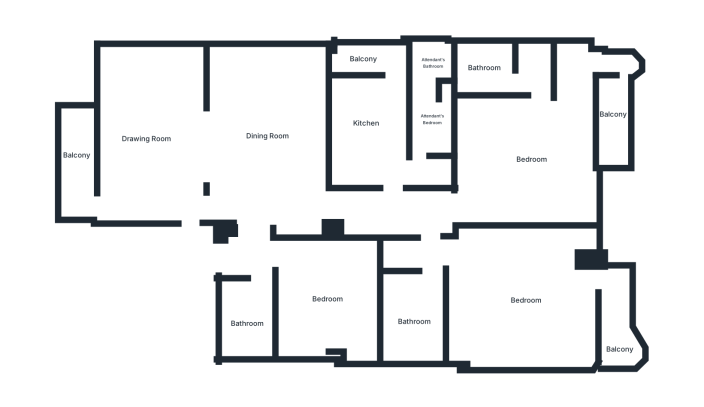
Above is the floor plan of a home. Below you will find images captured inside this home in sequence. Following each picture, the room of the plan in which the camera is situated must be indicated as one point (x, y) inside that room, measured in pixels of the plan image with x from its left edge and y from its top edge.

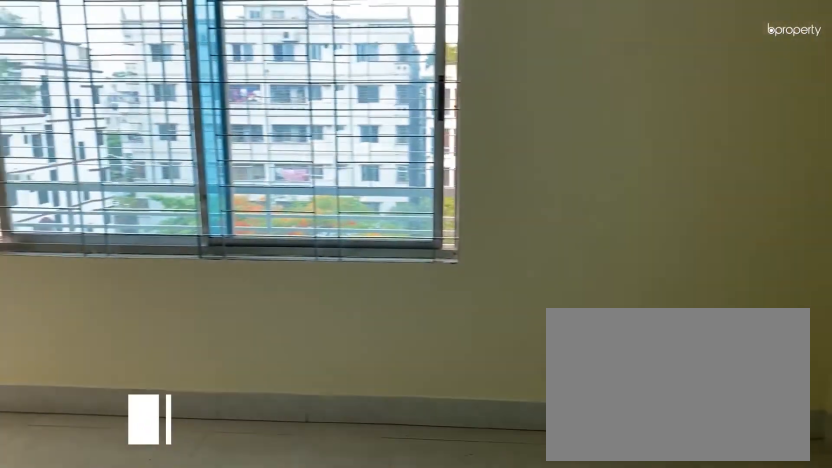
(155, 132)
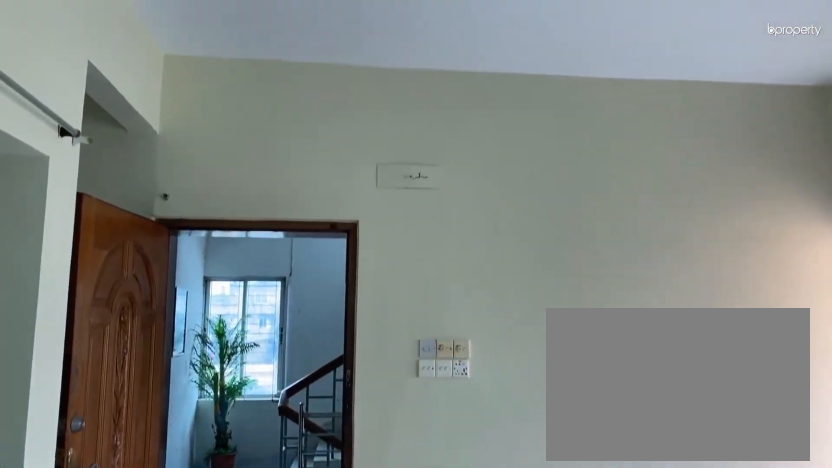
(155, 132)
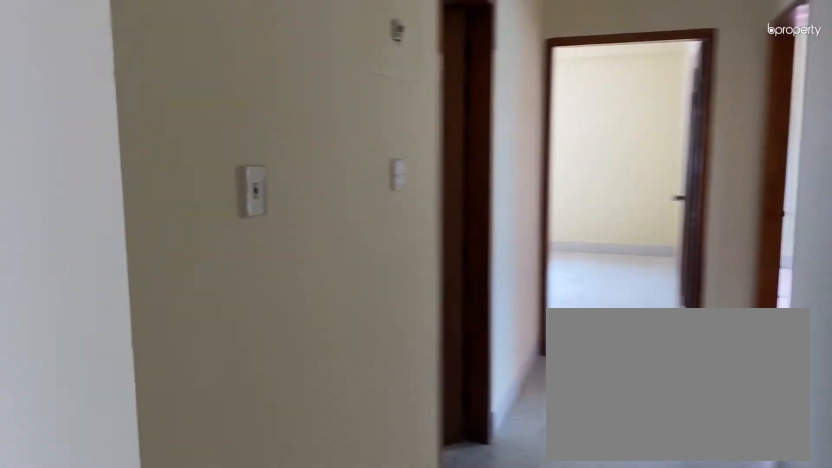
(270, 135)
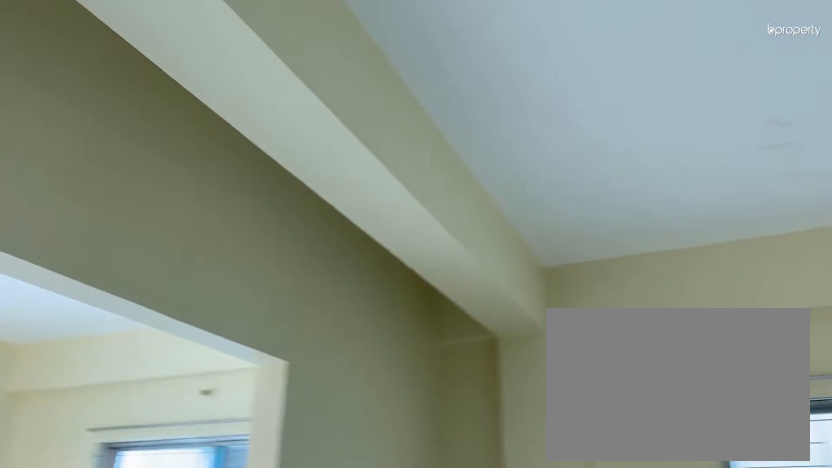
(270, 135)
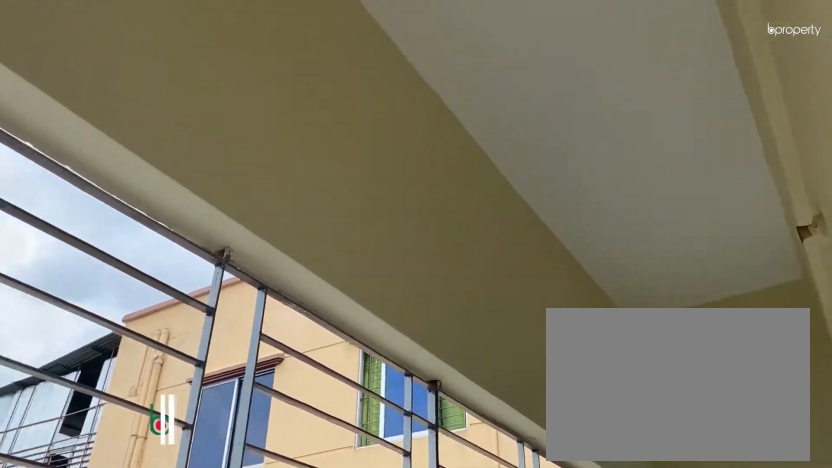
(78, 157)
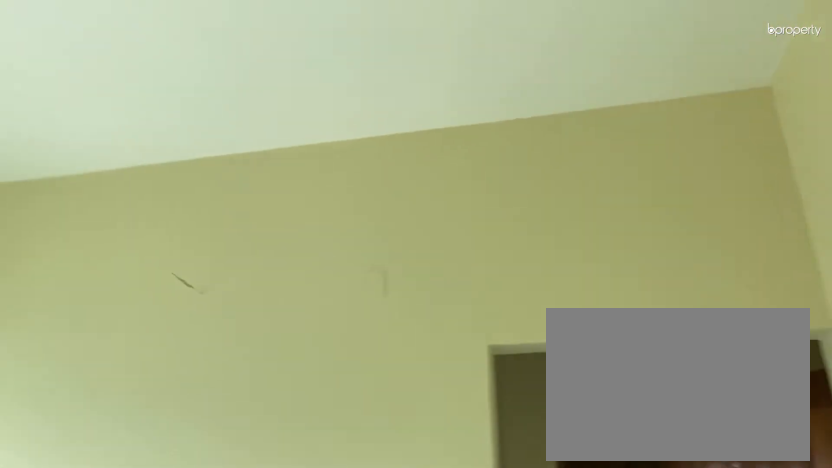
(326, 298)
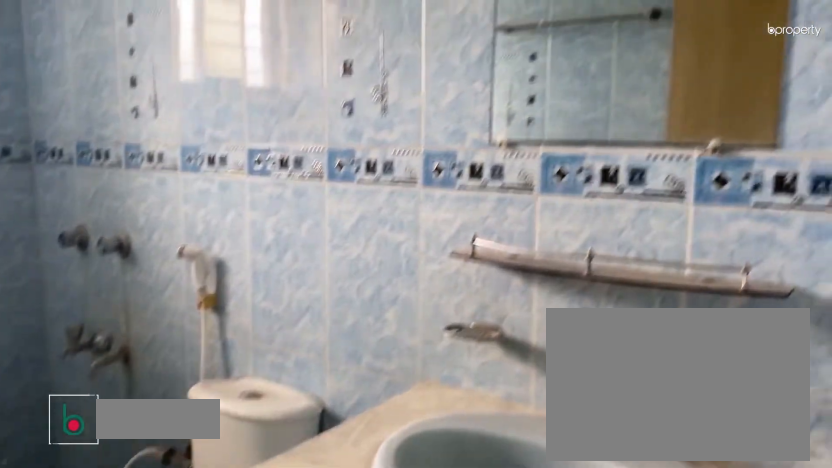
(250, 318)
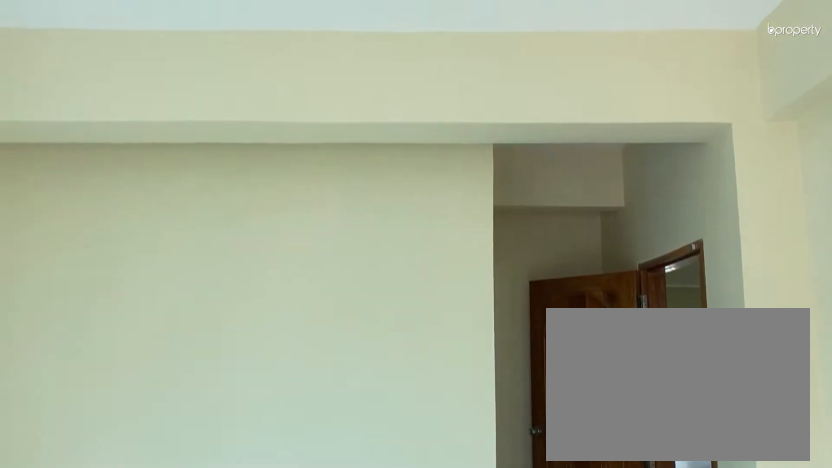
(521, 301)
